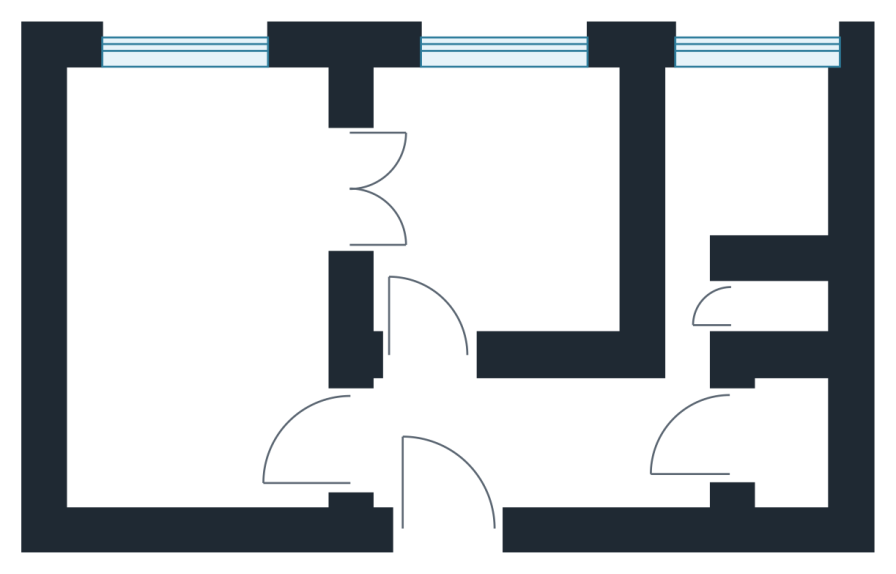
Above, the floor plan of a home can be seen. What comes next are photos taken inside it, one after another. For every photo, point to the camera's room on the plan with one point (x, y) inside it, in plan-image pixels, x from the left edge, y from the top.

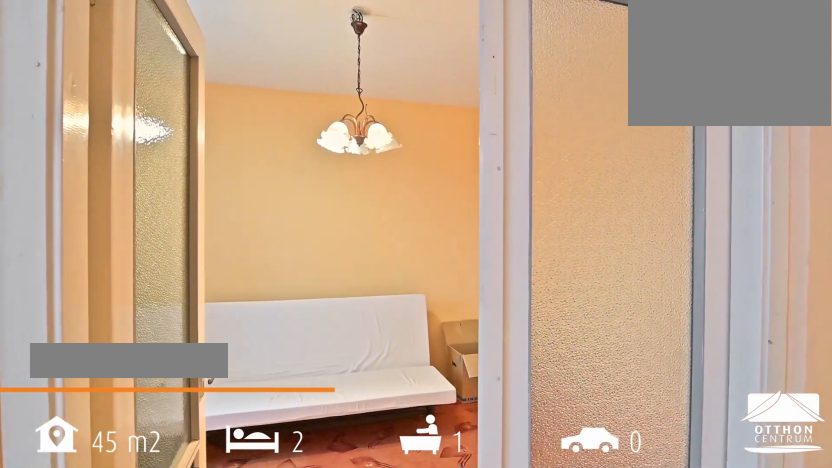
(508, 192)
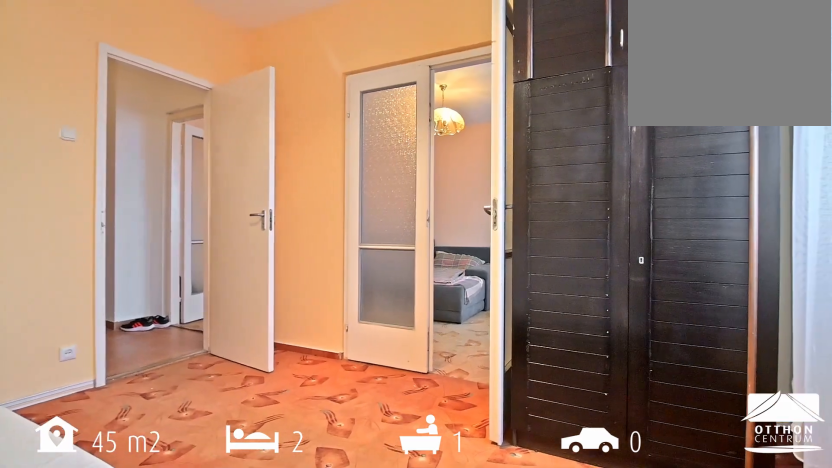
(508, 192)
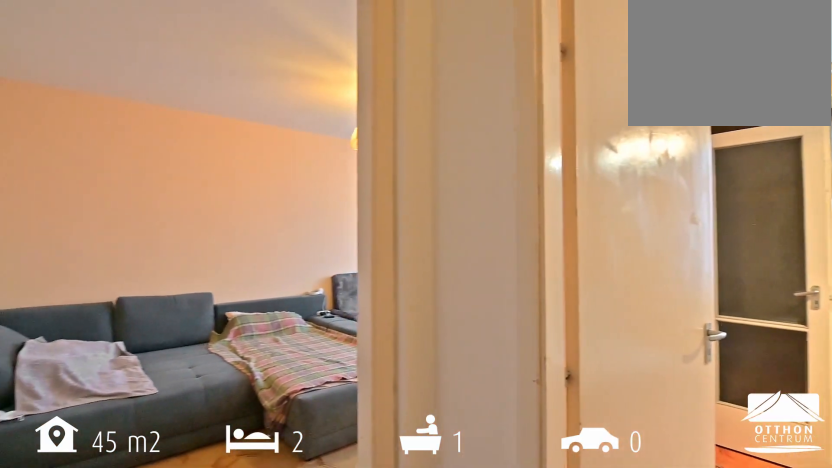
(529, 447)
